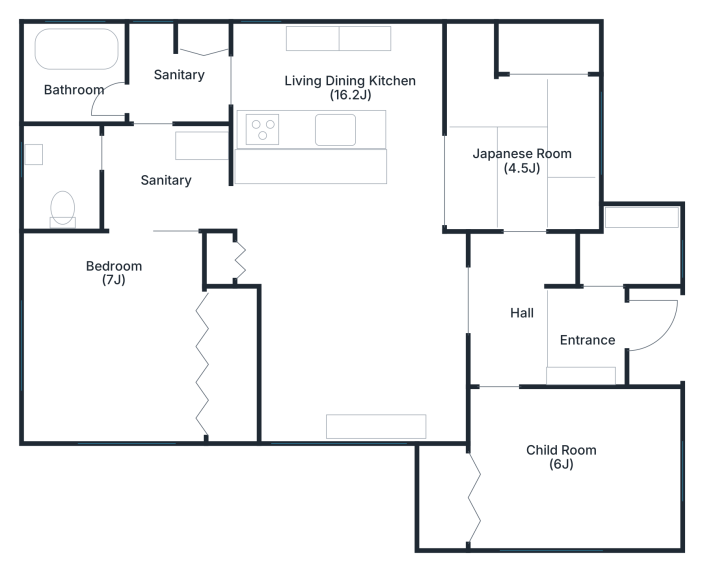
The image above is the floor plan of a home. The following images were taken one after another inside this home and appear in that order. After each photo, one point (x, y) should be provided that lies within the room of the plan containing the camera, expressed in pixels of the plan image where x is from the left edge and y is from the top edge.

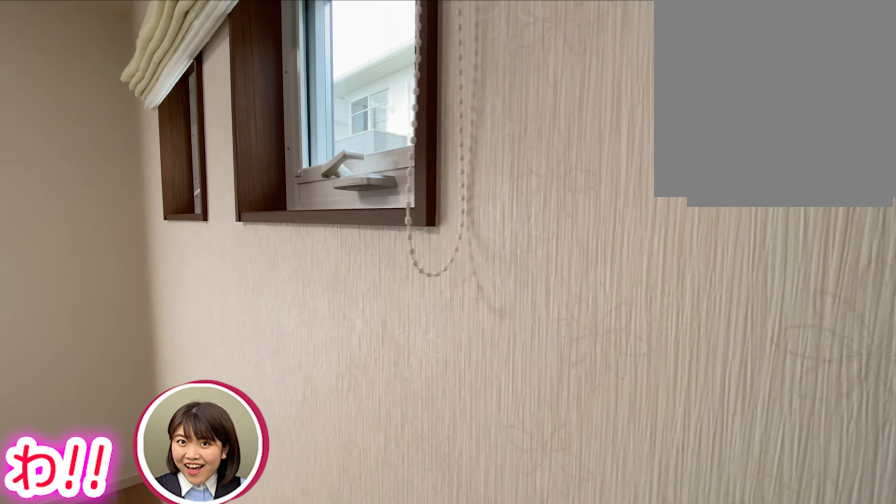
(115, 352)
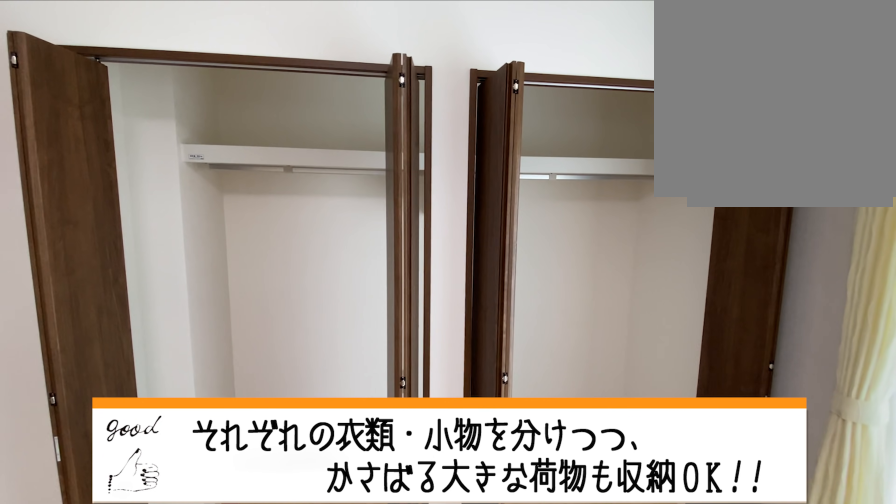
(115, 352)
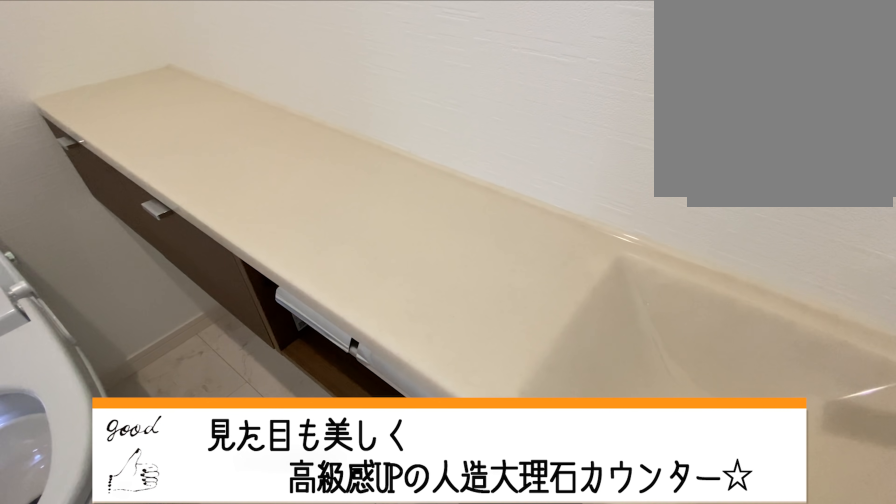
(66, 179)
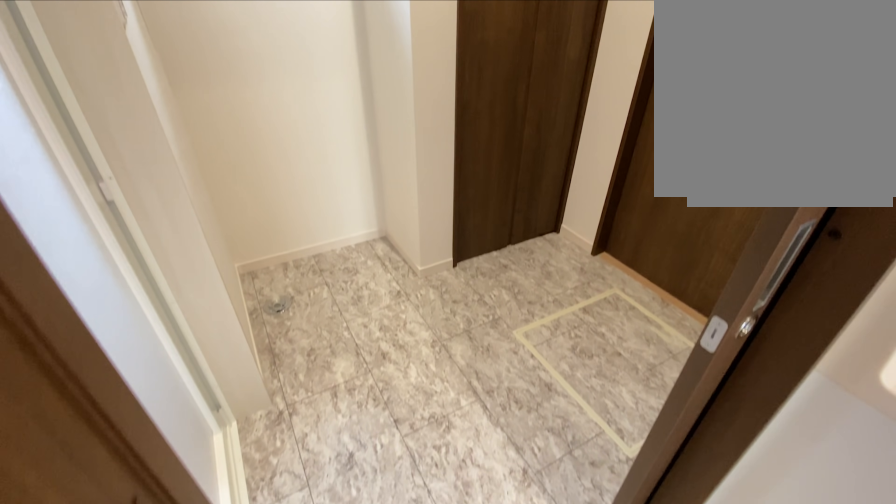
(174, 86)
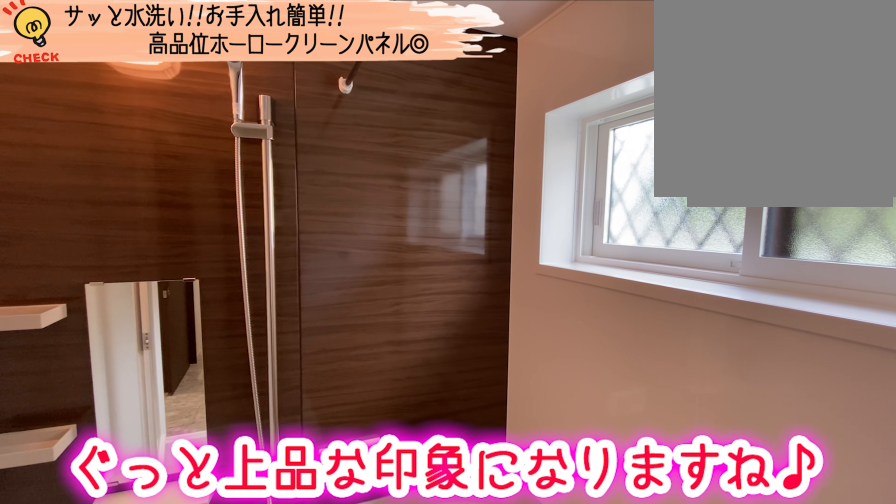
(76, 82)
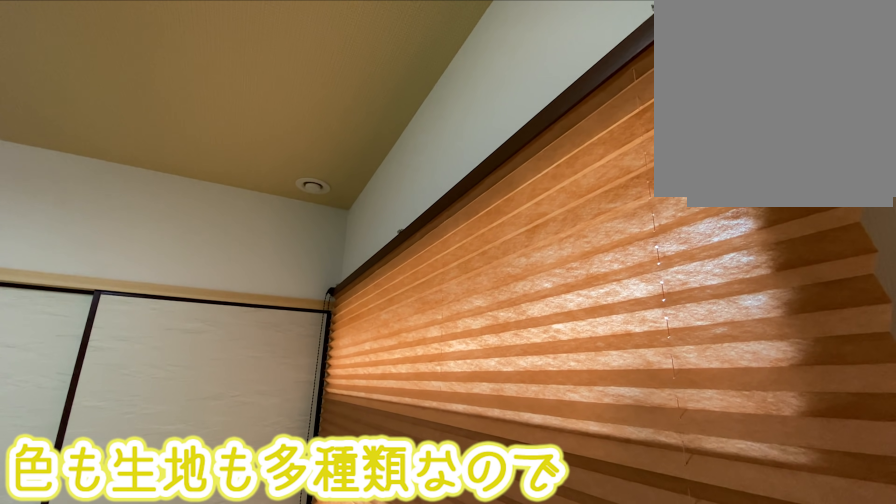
(521, 117)
